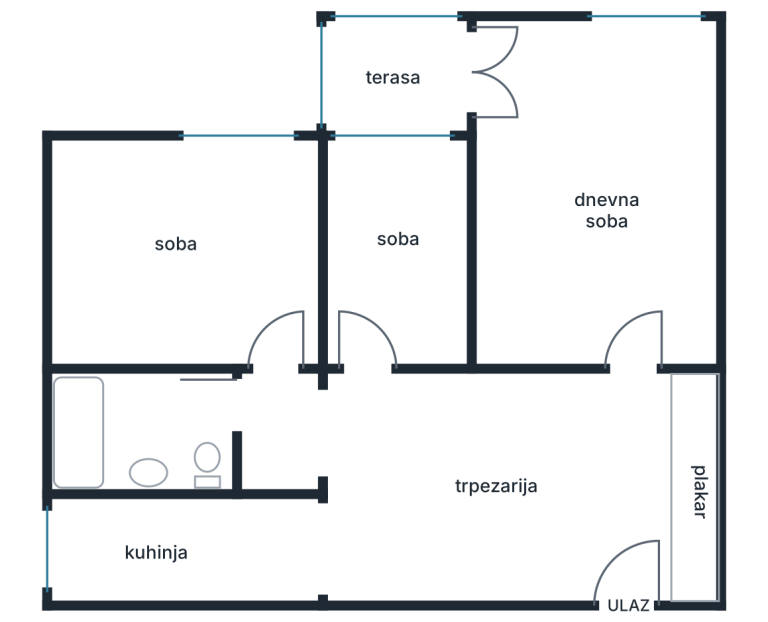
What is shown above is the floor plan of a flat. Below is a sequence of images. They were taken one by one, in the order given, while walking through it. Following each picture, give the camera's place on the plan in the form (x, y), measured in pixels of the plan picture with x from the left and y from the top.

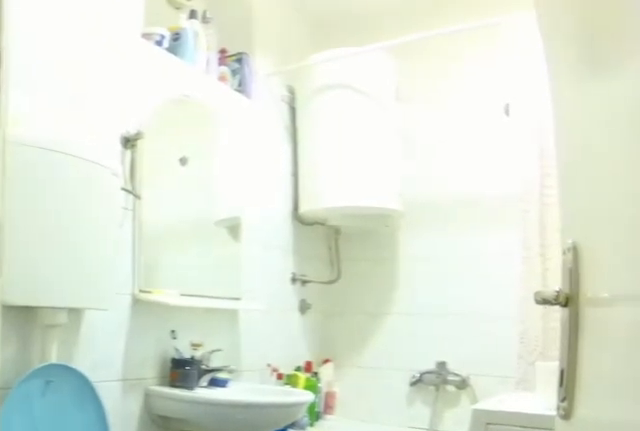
(276, 370)
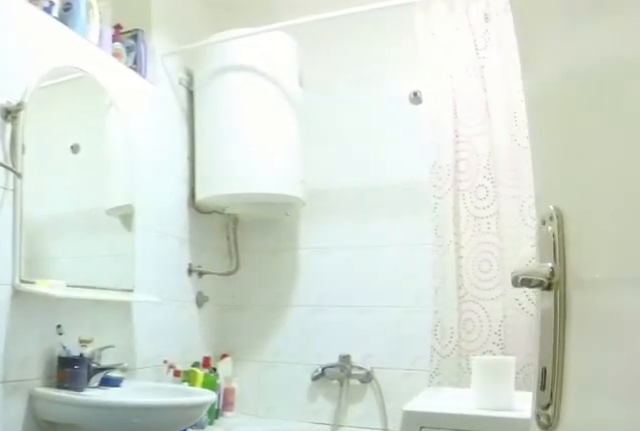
(274, 381)
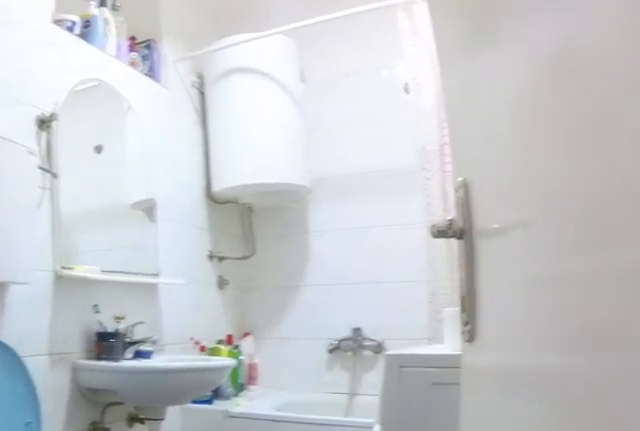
(257, 382)
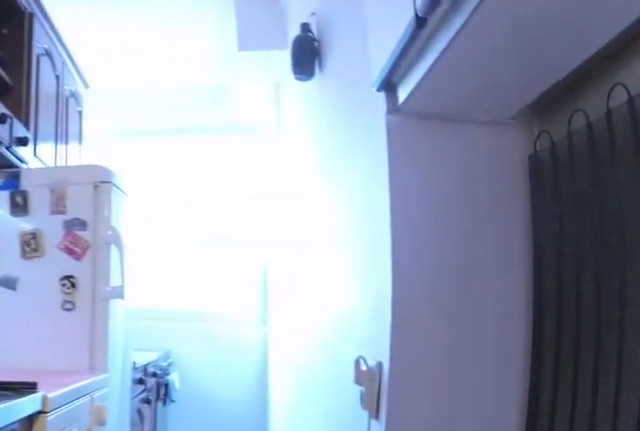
(341, 544)
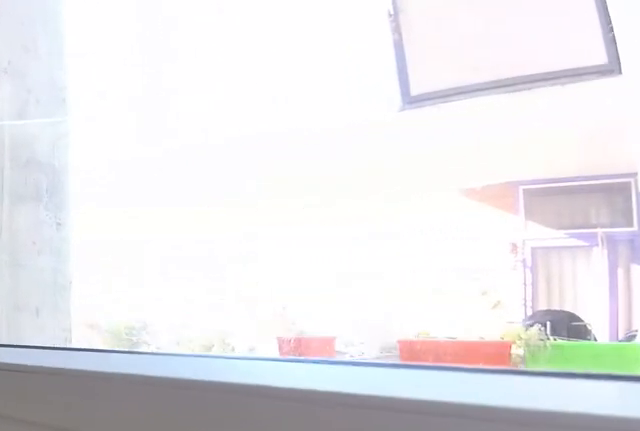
(95, 525)
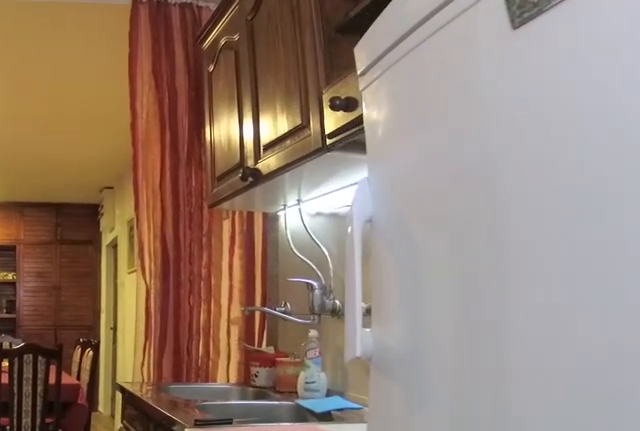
(161, 545)
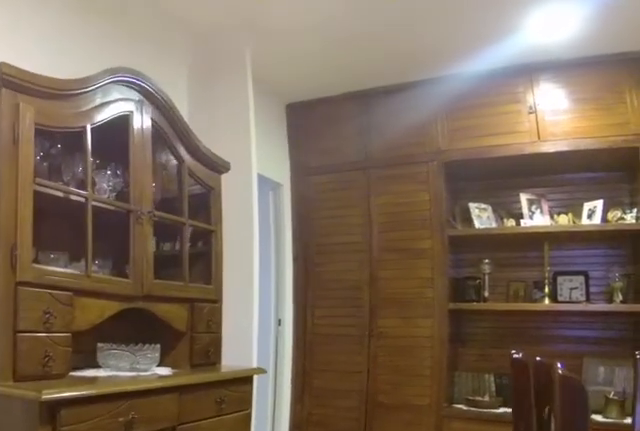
(389, 505)
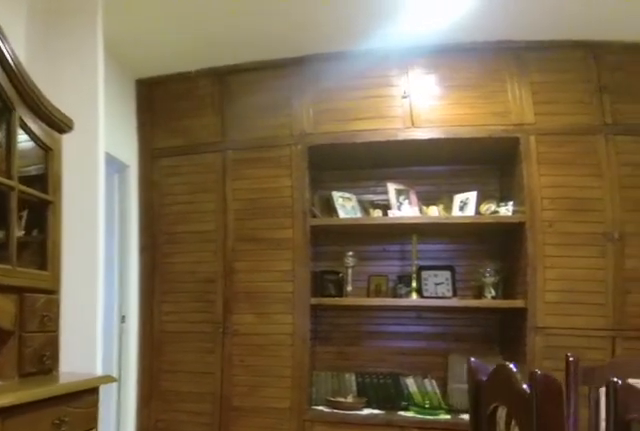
(446, 492)
